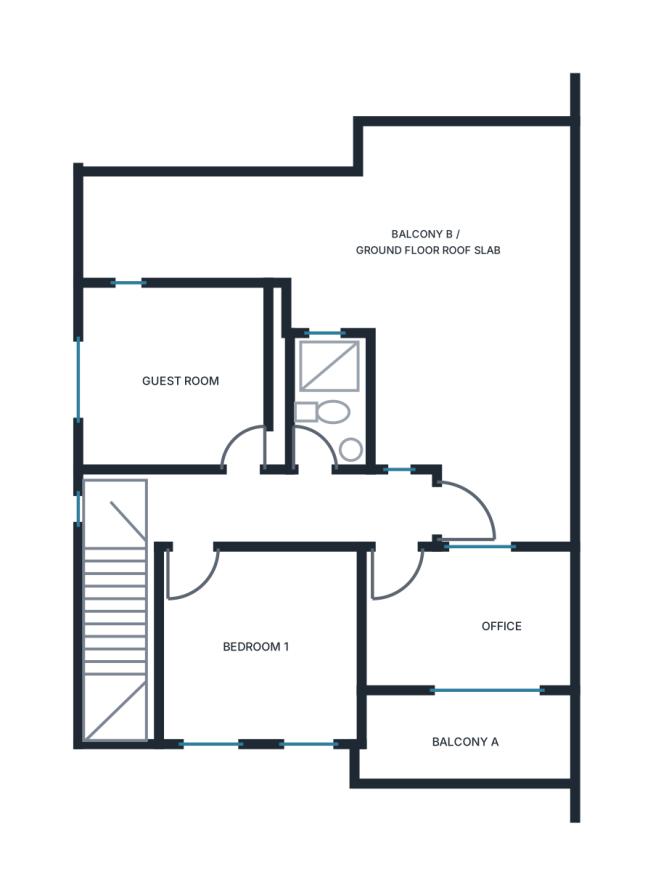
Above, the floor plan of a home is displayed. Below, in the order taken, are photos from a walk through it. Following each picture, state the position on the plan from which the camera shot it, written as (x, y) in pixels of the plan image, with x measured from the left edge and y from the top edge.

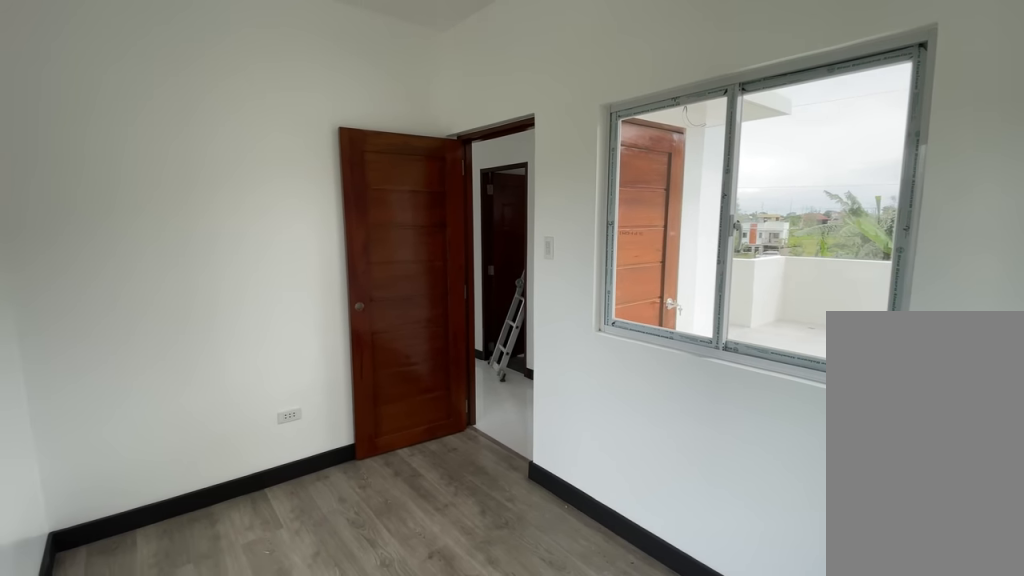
(549, 614)
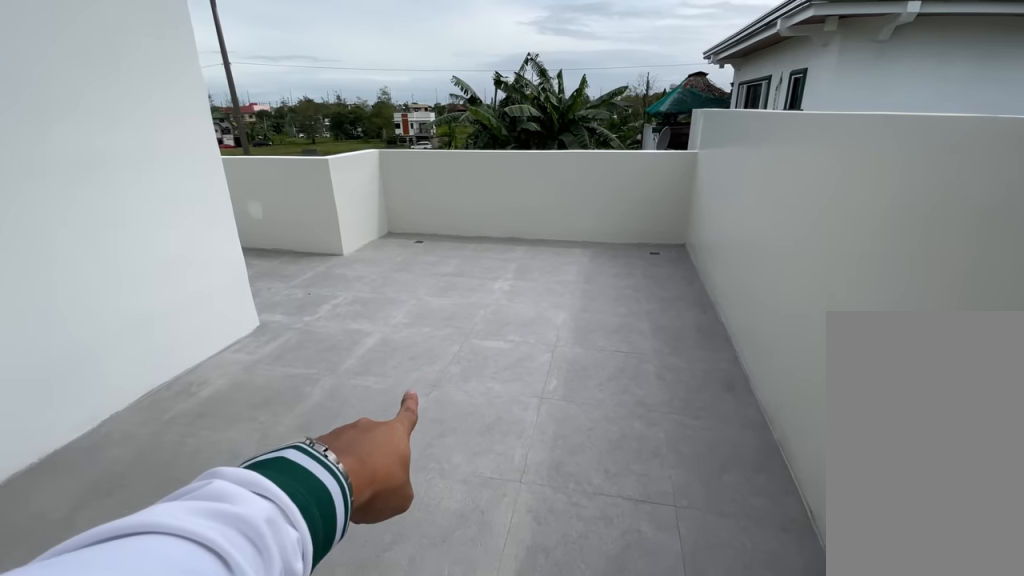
(522, 457)
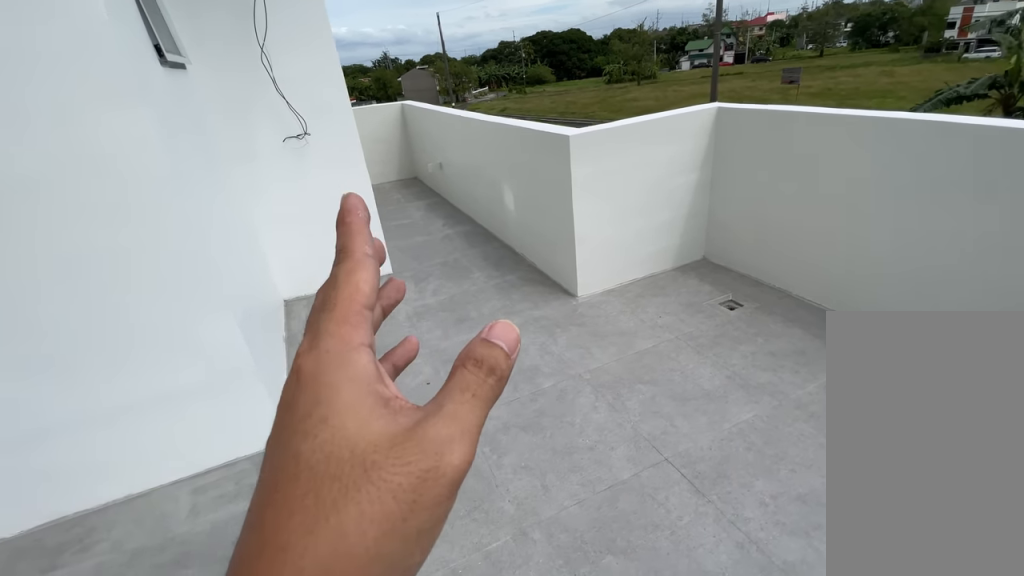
(460, 281)
